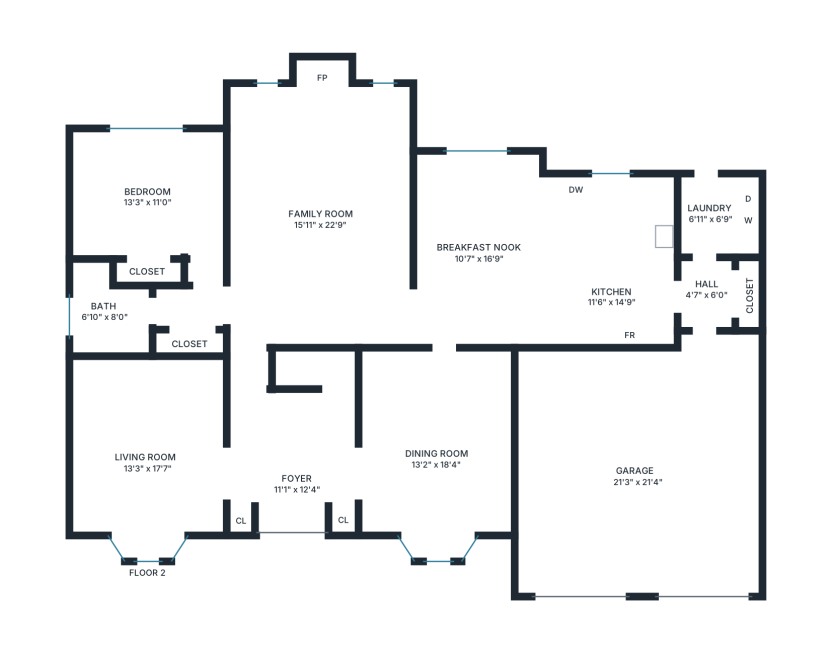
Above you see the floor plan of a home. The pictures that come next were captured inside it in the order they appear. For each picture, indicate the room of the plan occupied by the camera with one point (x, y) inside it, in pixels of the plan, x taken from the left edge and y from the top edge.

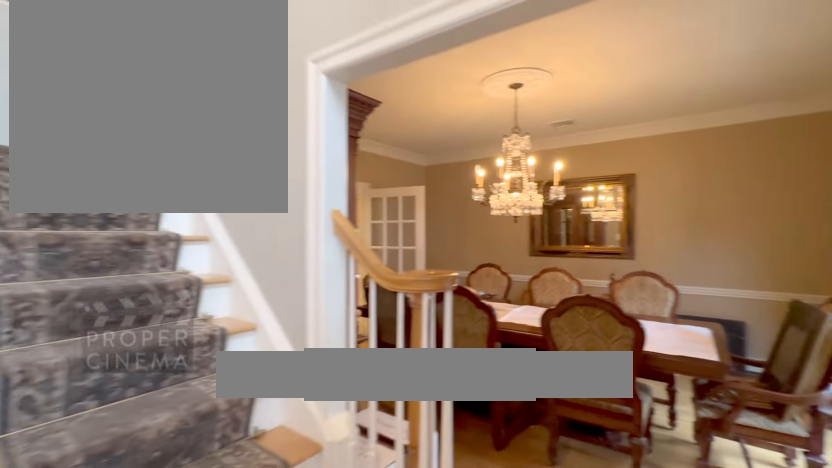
(287, 448)
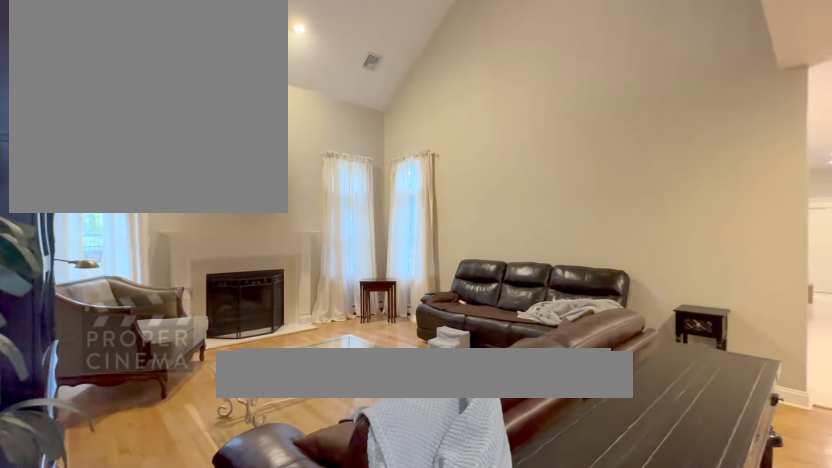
(320, 214)
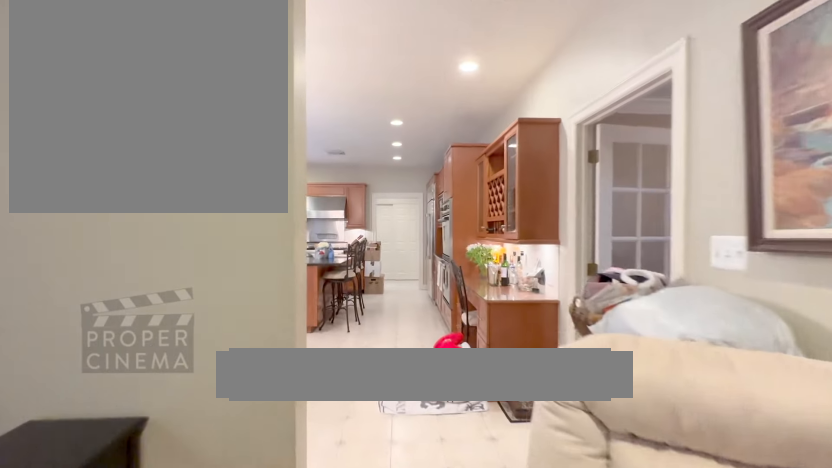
(320, 214)
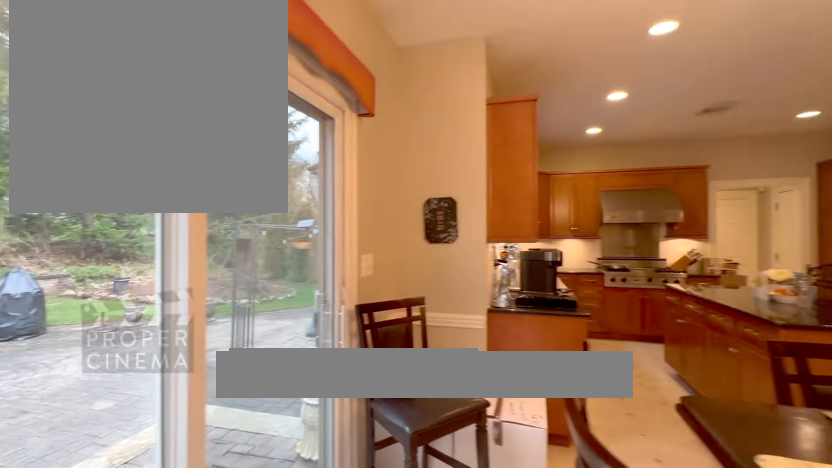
(478, 250)
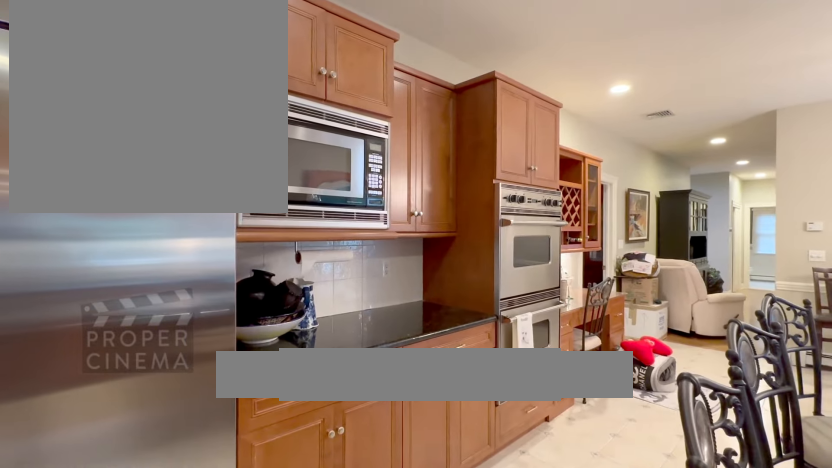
(610, 259)
